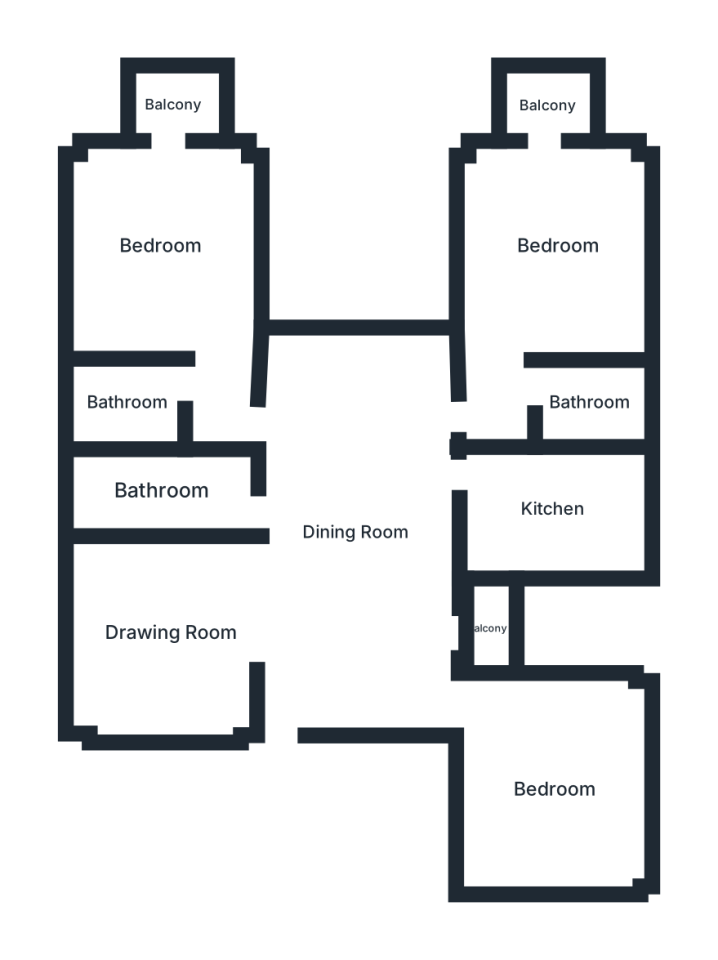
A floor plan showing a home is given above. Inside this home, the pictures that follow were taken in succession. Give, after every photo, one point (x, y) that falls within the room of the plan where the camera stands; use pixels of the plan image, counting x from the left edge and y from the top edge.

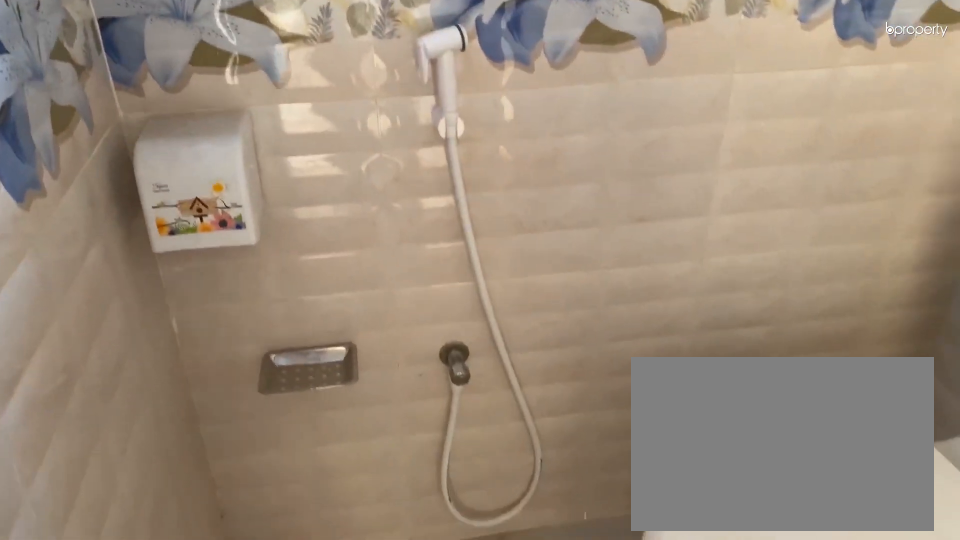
(589, 405)
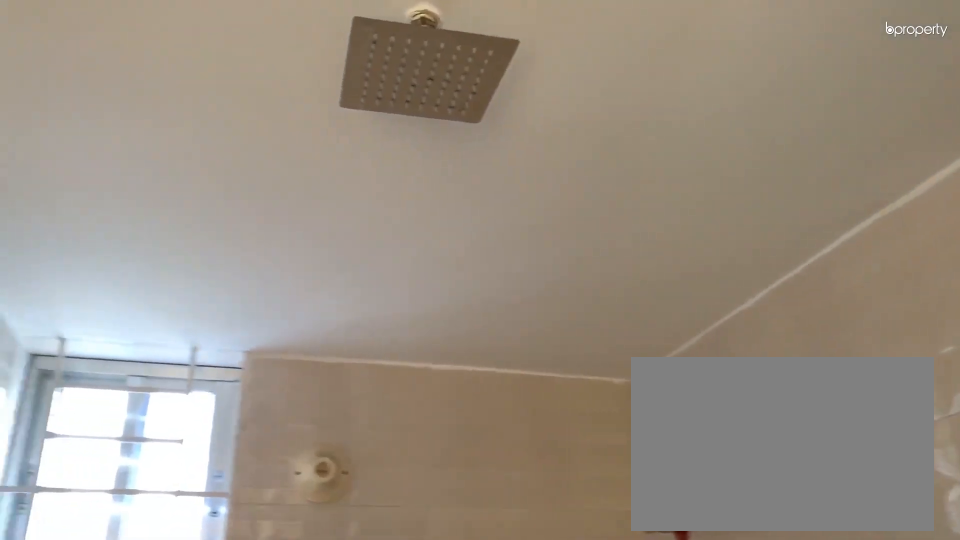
(590, 405)
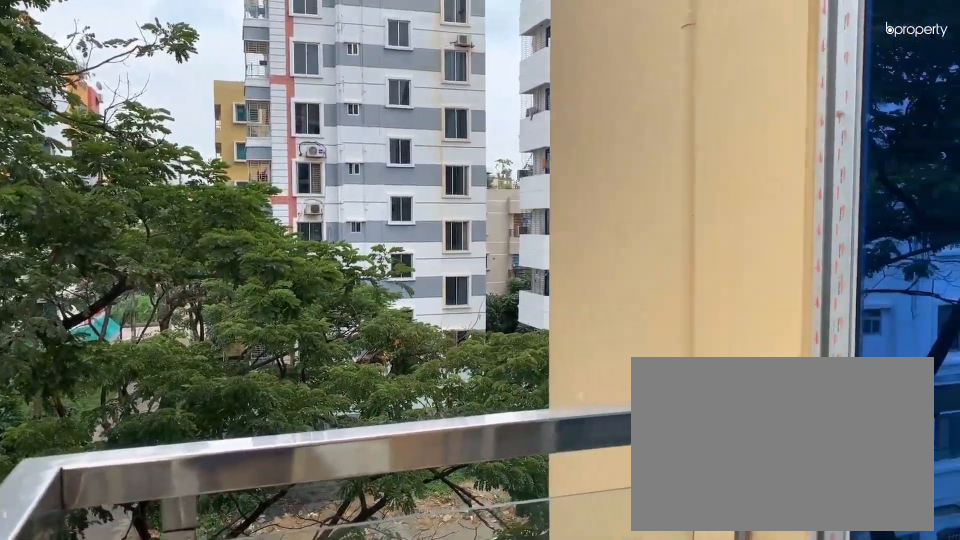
(547, 103)
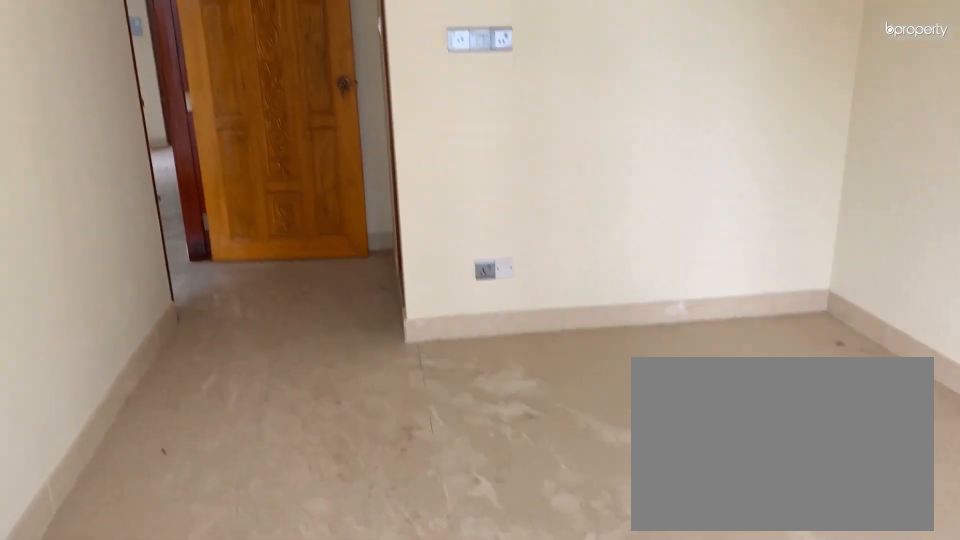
(162, 246)
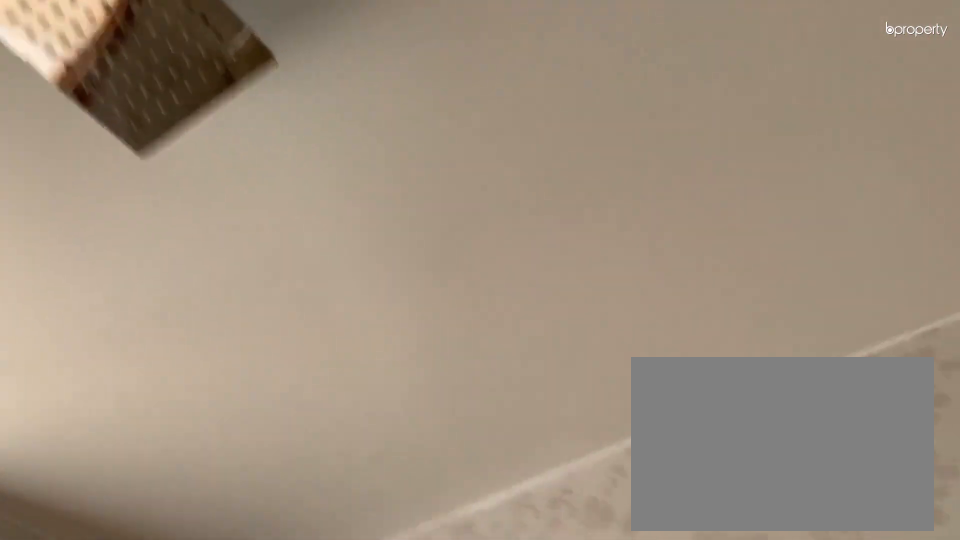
(127, 396)
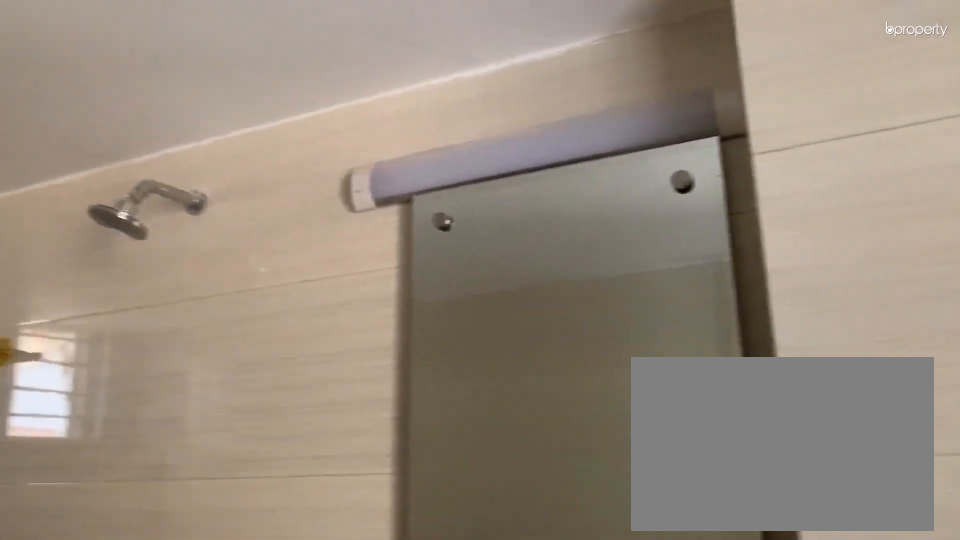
(163, 491)
